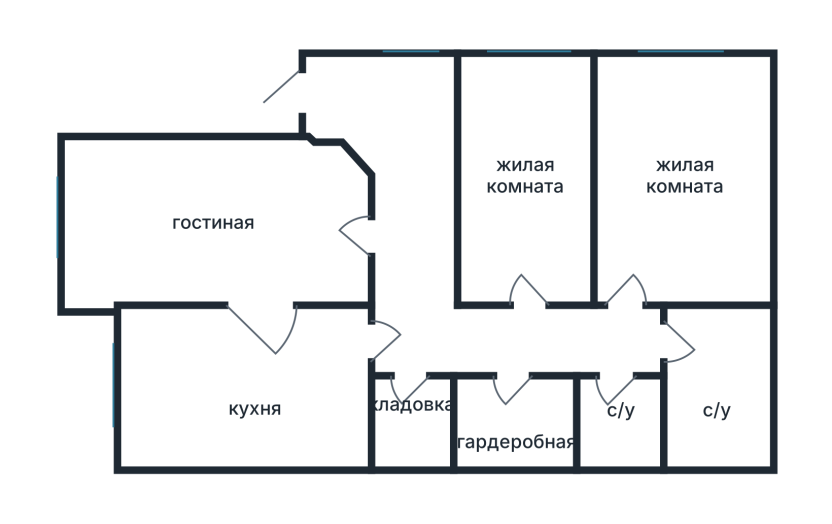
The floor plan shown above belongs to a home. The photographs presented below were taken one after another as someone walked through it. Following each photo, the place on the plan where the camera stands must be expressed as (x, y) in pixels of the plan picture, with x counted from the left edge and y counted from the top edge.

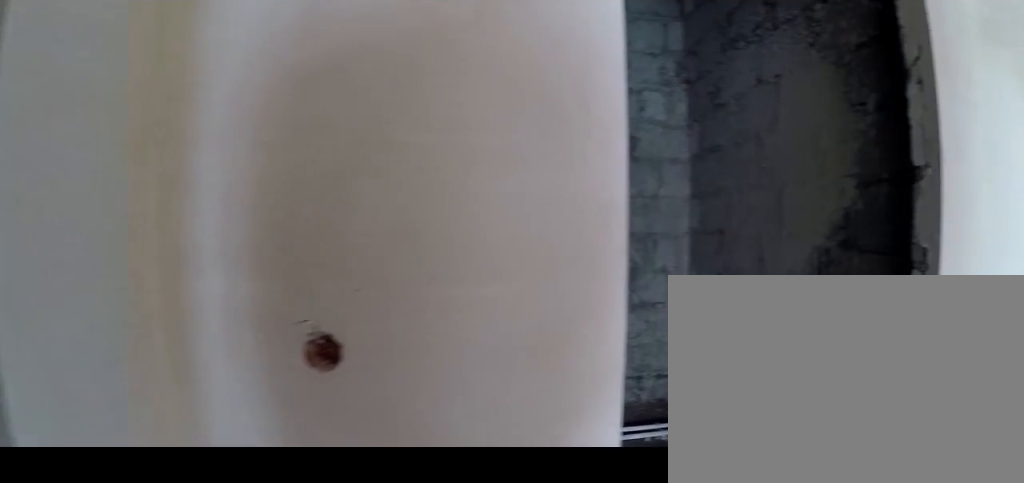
(623, 324)
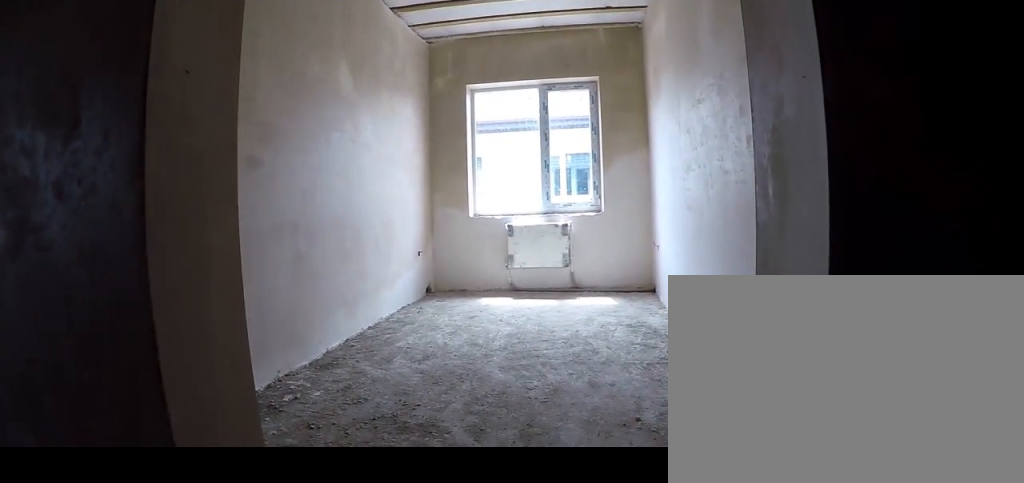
(558, 328)
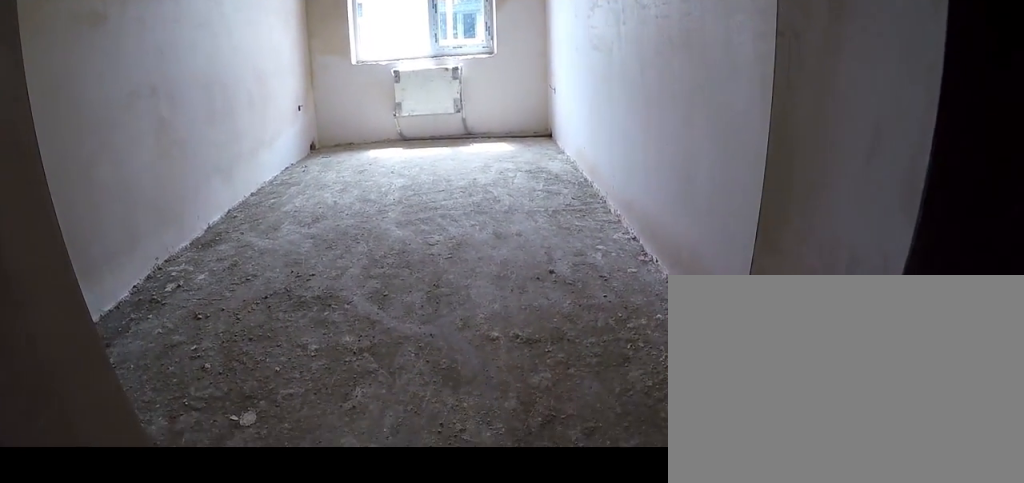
(531, 310)
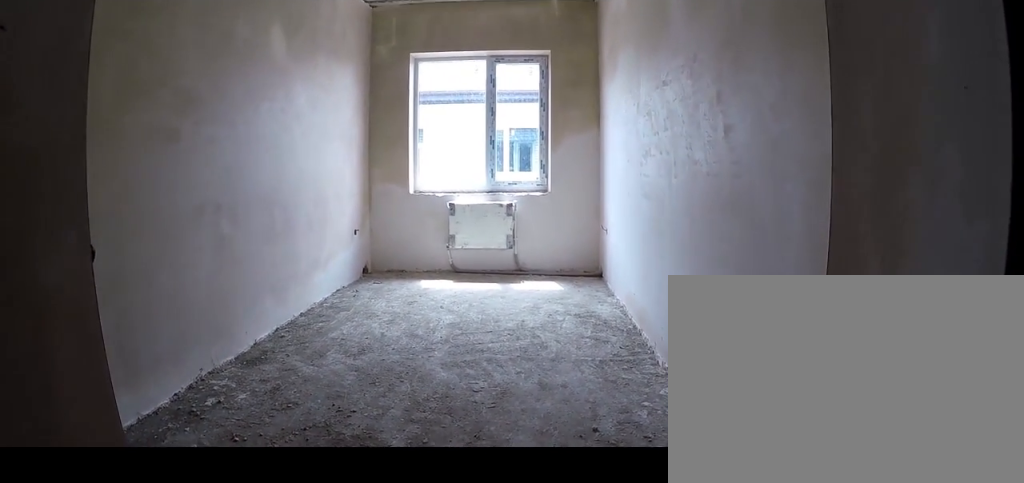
(531, 310)
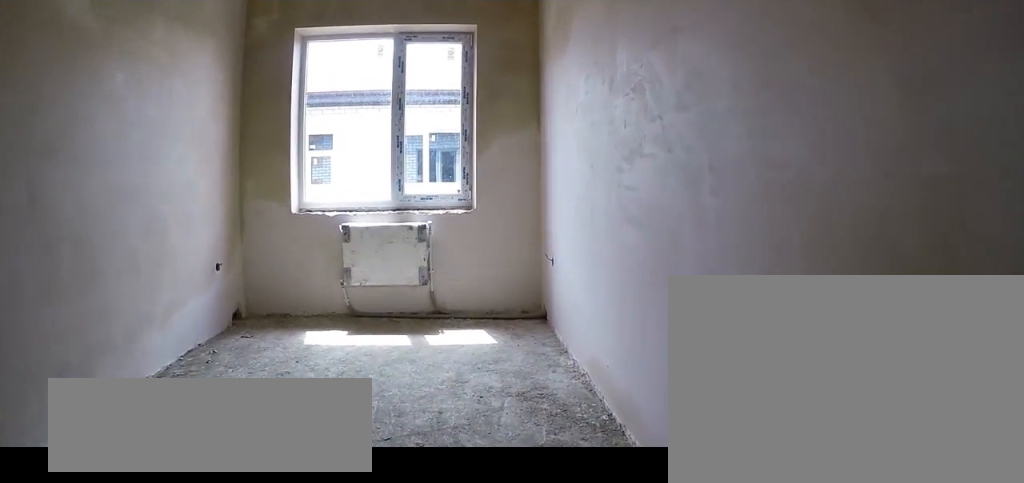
(525, 179)
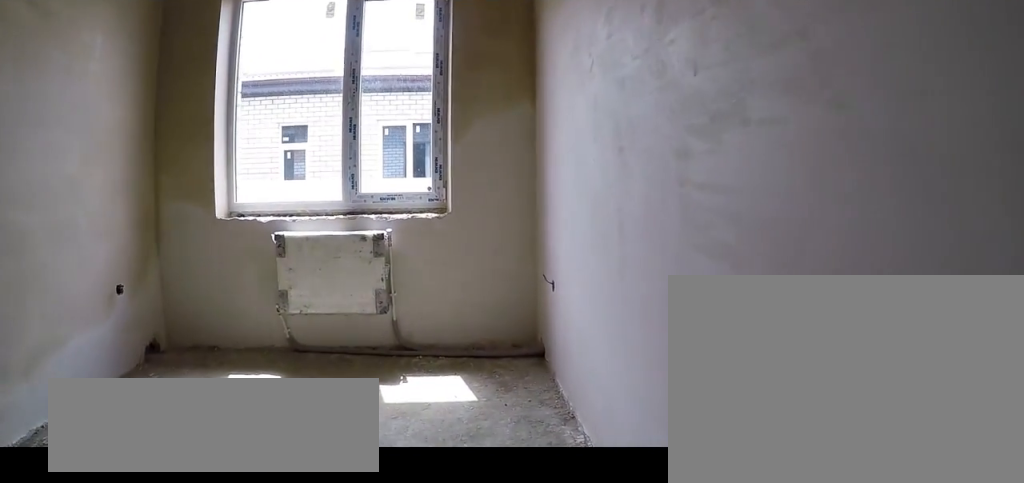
(524, 176)
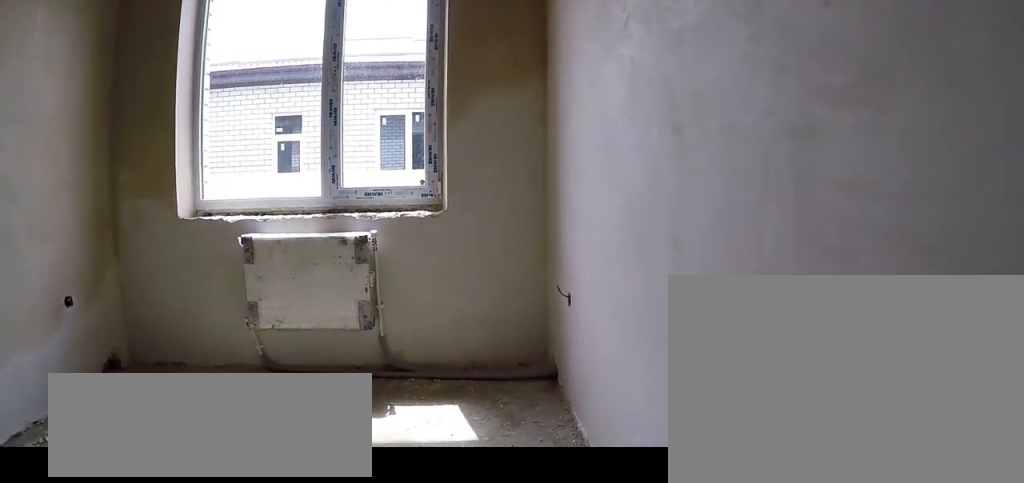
(524, 176)
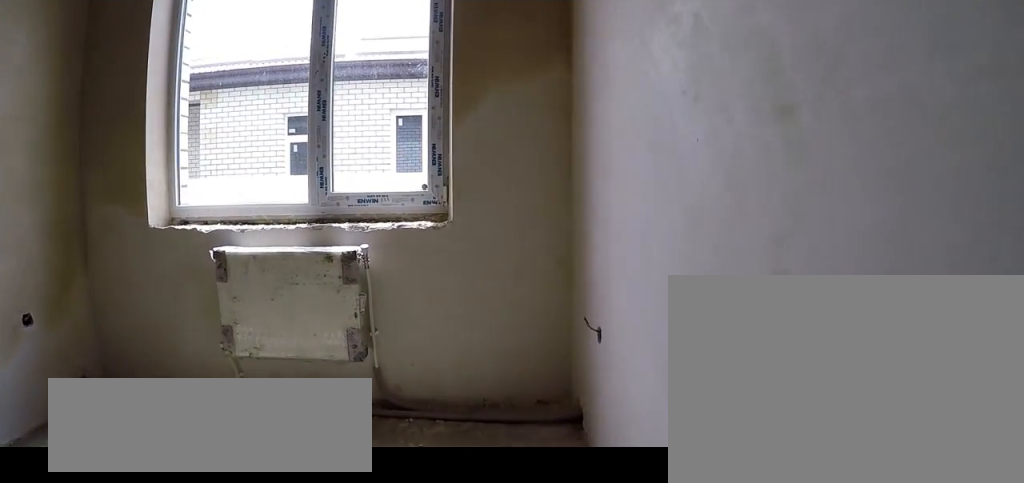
(524, 177)
